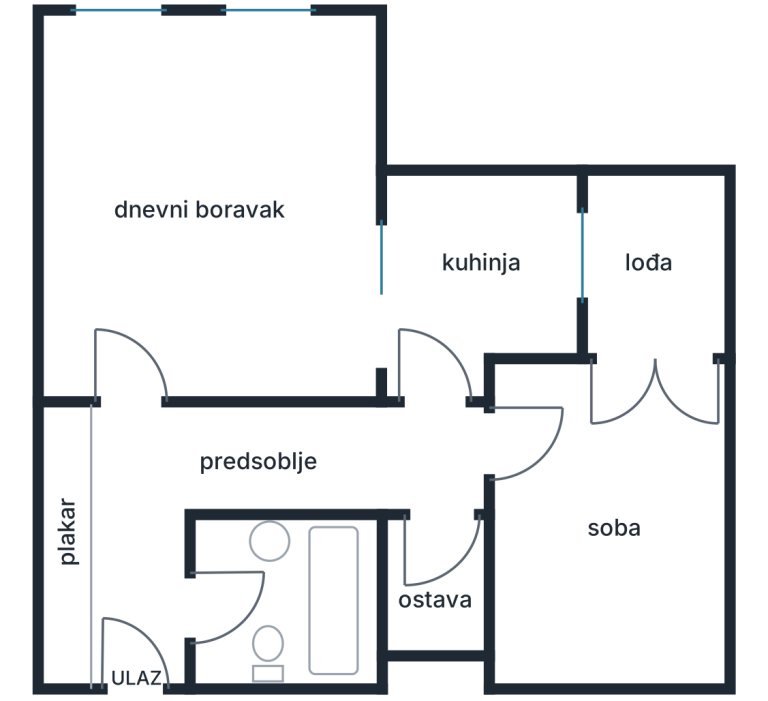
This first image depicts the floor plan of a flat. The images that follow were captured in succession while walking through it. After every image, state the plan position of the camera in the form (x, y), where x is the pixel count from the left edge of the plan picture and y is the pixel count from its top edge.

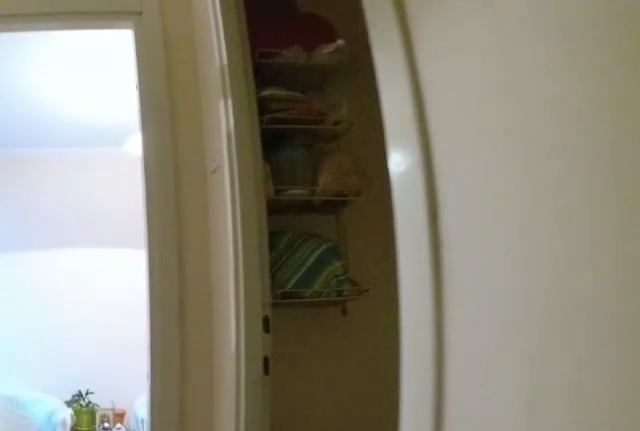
(295, 458)
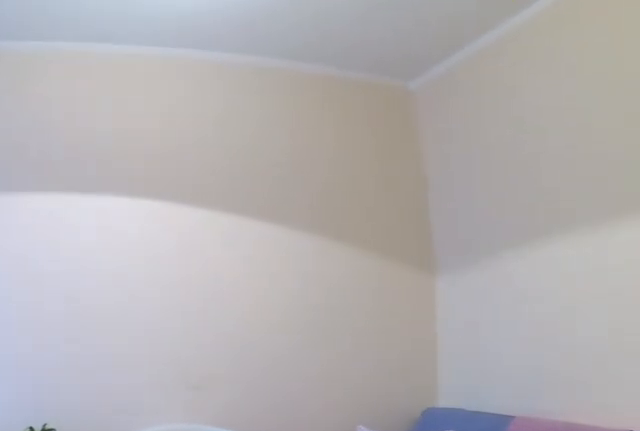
(471, 460)
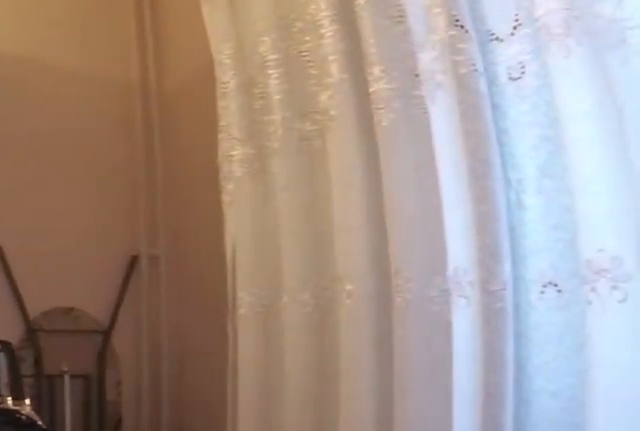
(712, 437)
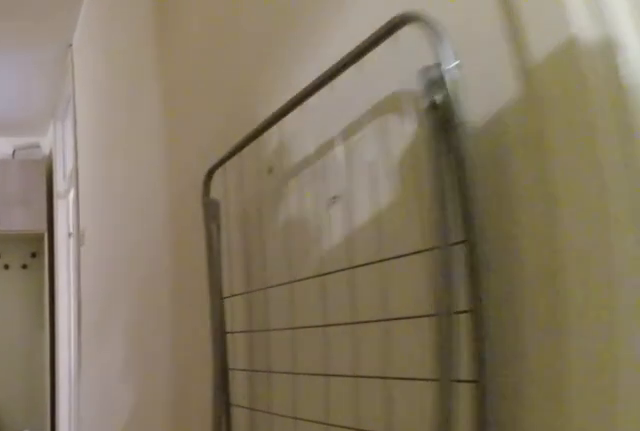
(423, 467)
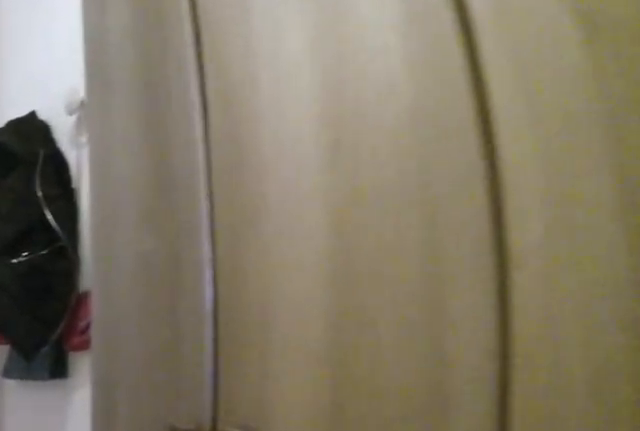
(126, 531)
